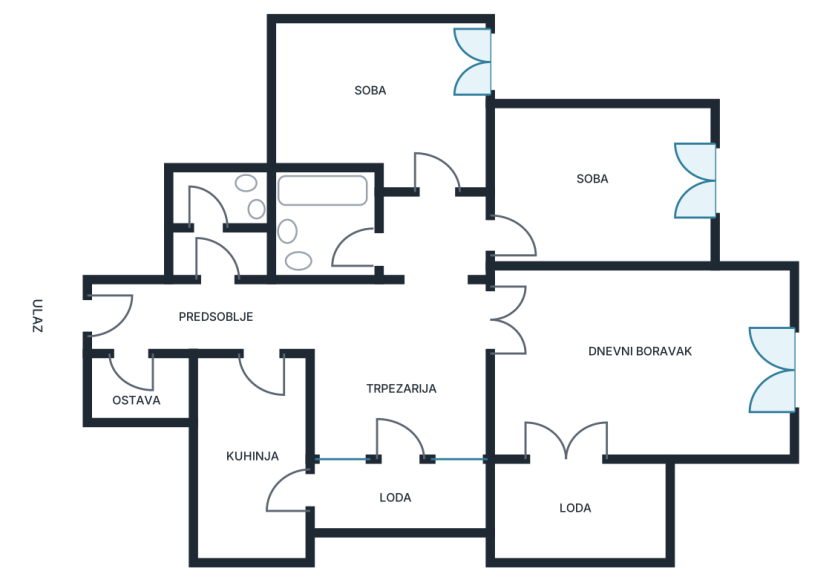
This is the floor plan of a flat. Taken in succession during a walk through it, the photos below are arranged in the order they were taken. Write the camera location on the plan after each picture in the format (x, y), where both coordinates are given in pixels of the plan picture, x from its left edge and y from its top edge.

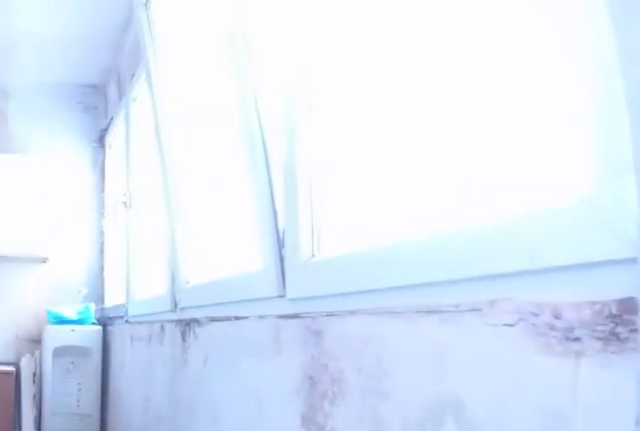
(311, 496)
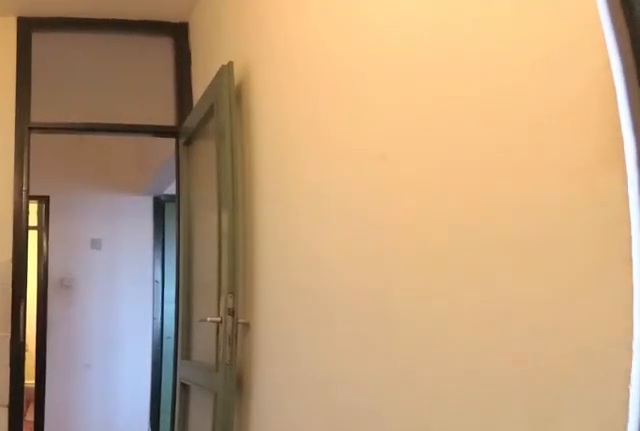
(259, 529)
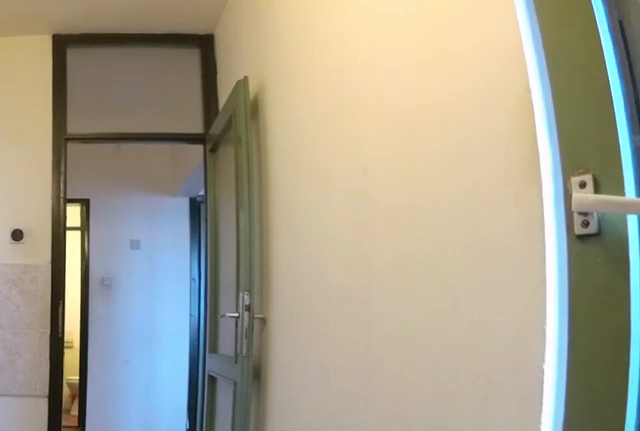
(260, 548)
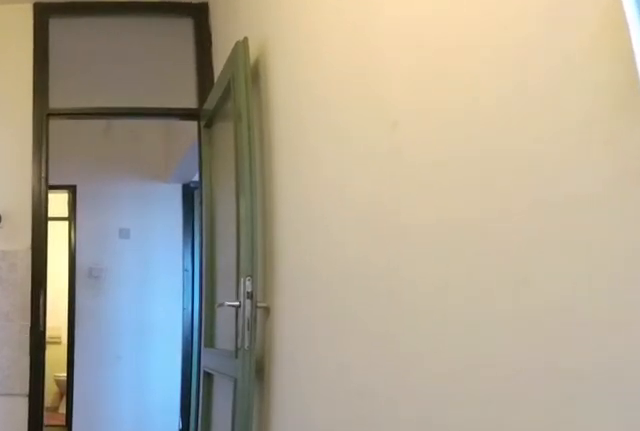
(261, 529)
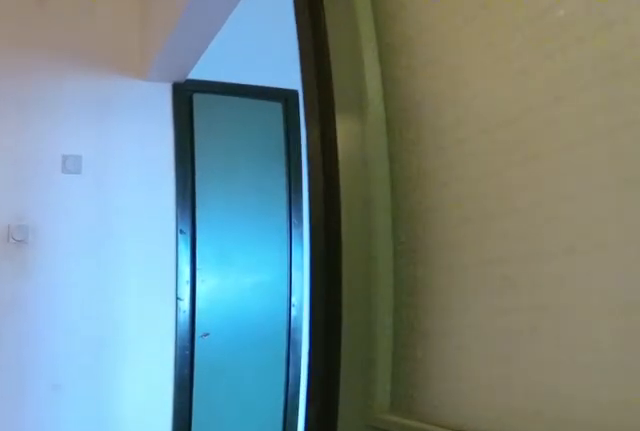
(260, 426)
